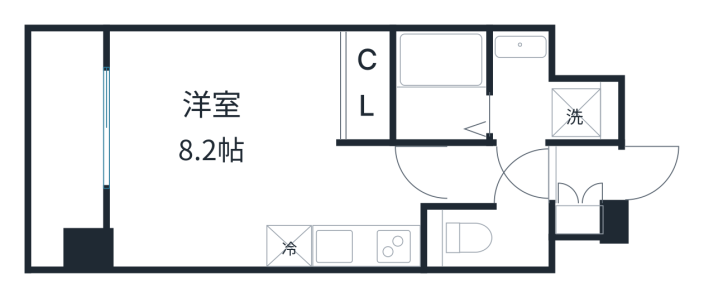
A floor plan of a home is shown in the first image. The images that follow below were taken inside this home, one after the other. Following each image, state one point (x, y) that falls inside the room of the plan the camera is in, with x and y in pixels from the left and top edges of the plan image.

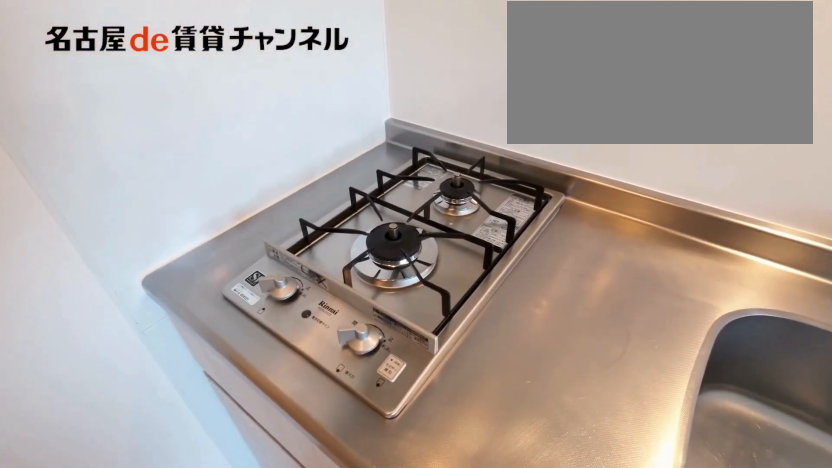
(366, 246)
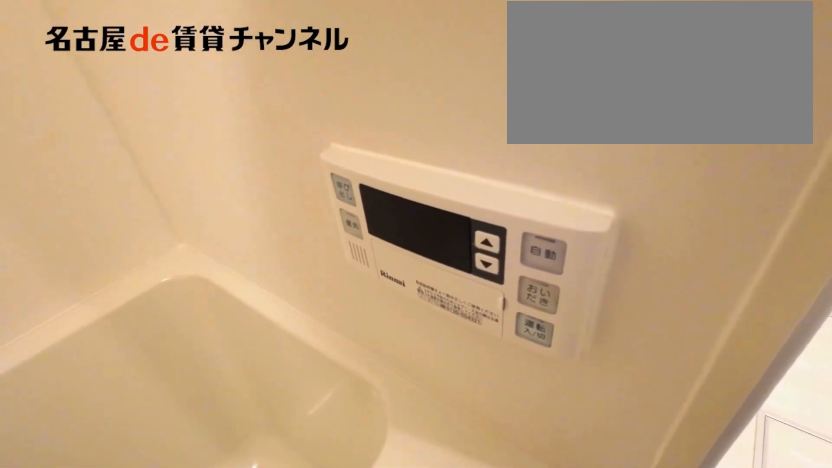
(441, 85)
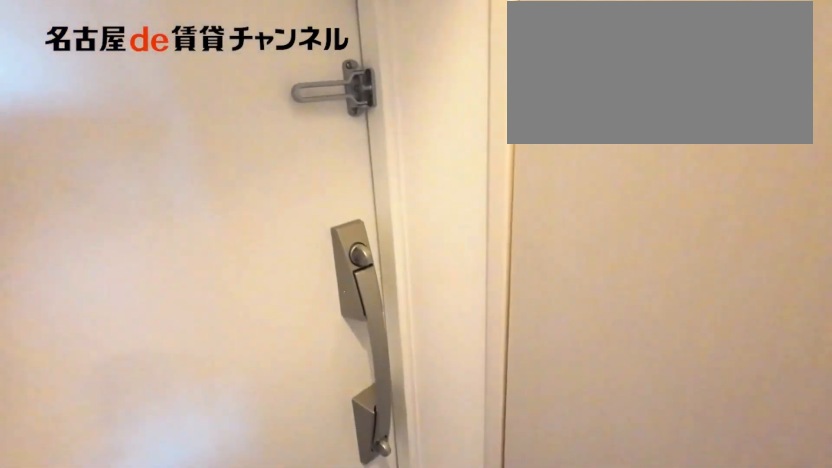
(586, 175)
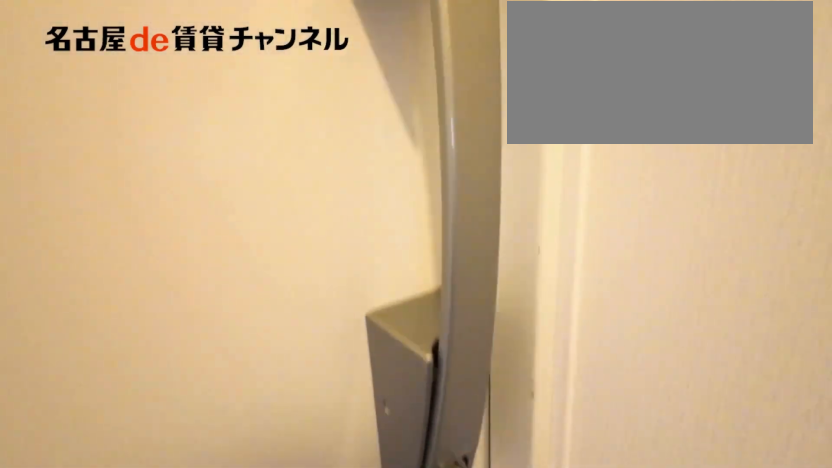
(586, 175)
